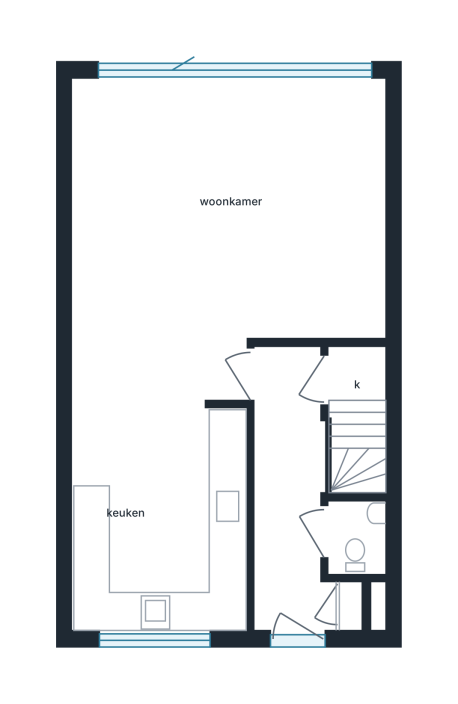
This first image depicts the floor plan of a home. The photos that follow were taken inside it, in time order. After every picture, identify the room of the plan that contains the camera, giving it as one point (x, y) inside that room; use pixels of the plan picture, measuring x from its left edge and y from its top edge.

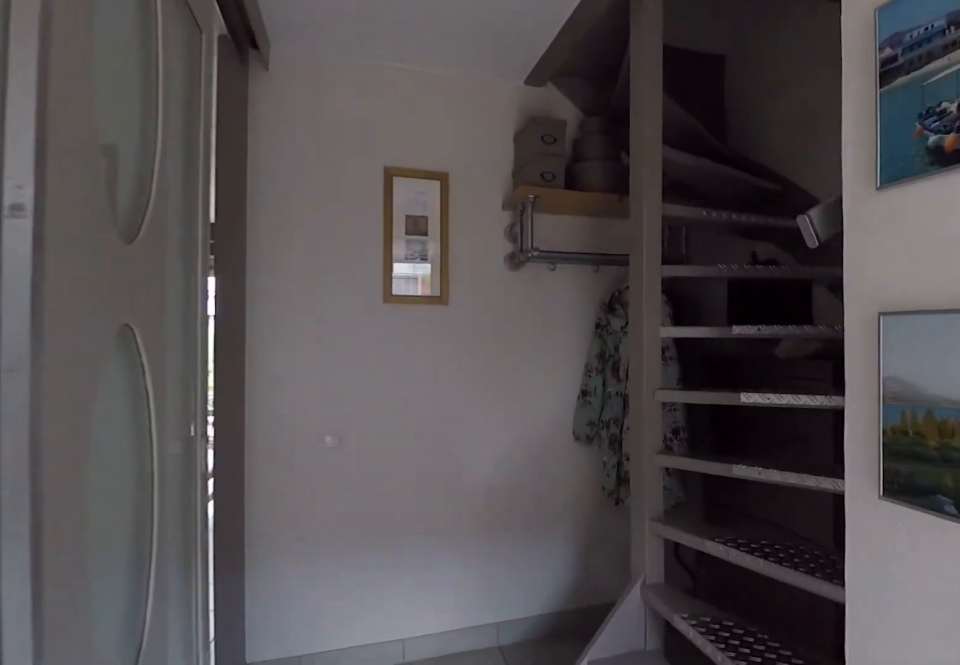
(290, 490)
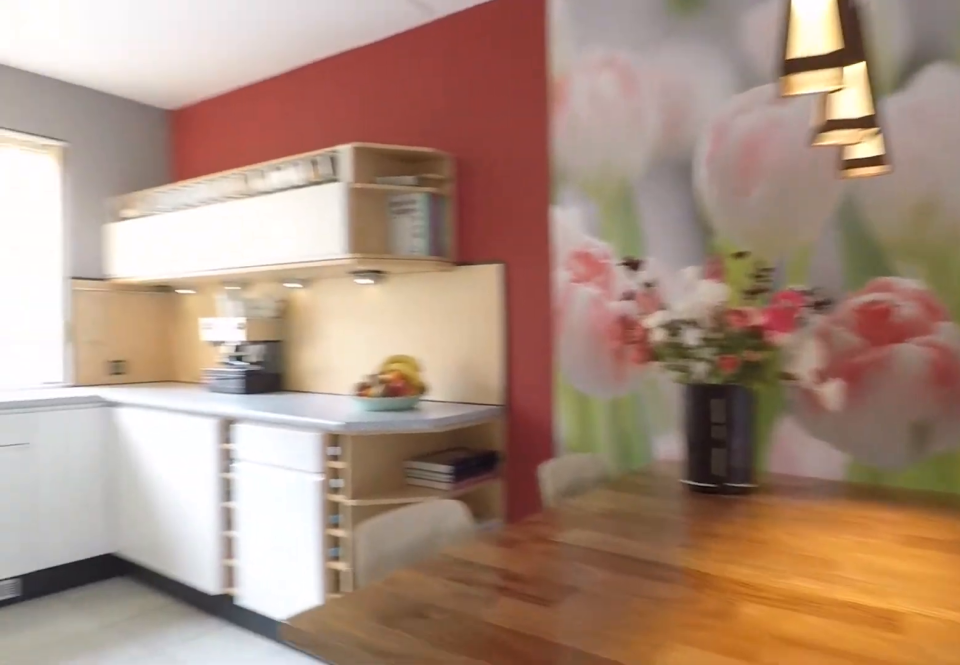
(288, 232)
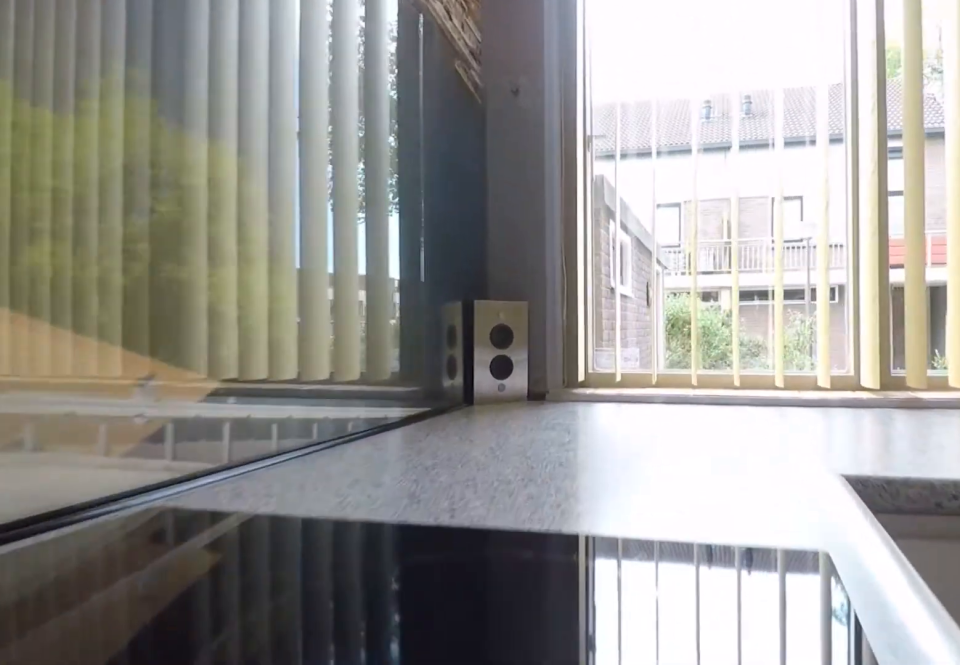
(158, 519)
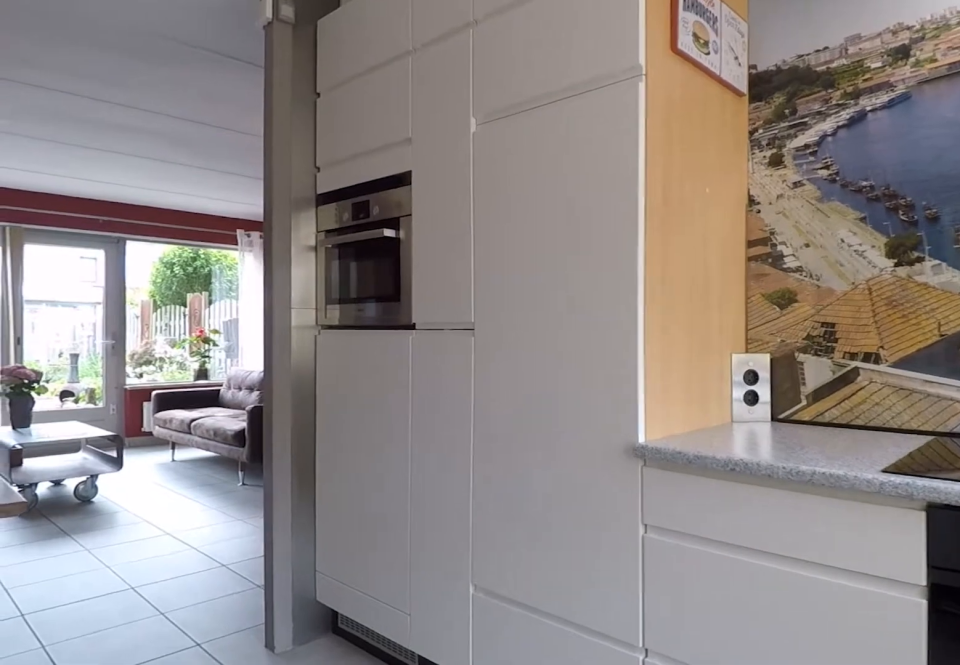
(158, 519)
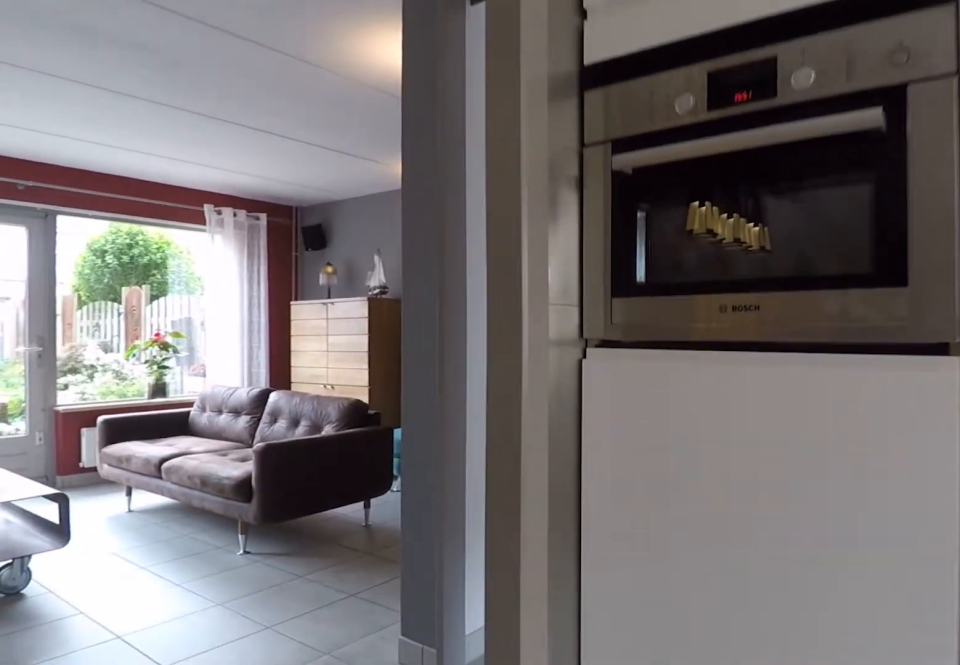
(287, 232)
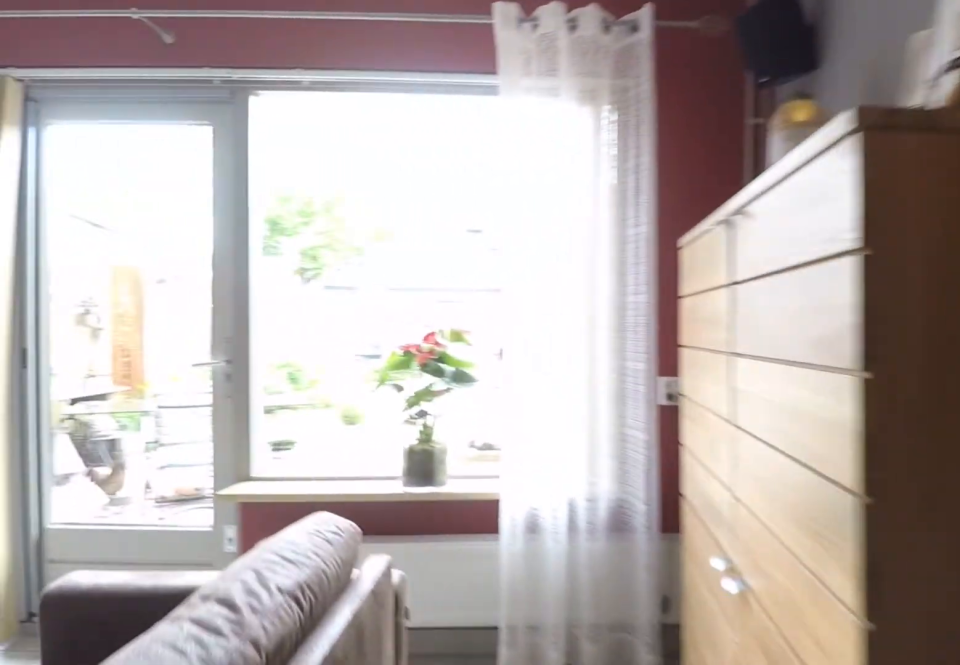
(287, 232)
